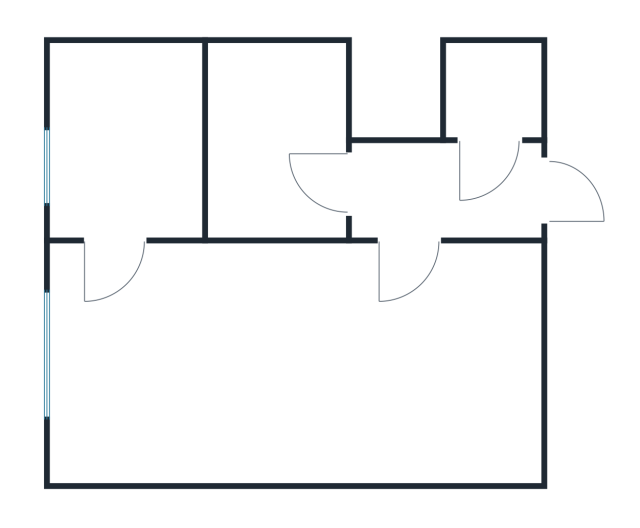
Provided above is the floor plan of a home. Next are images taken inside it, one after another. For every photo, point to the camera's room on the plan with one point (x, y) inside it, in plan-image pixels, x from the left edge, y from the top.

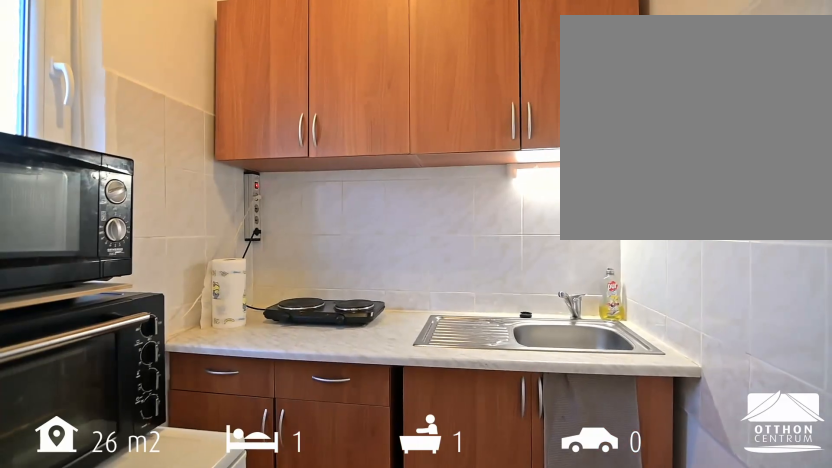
(126, 143)
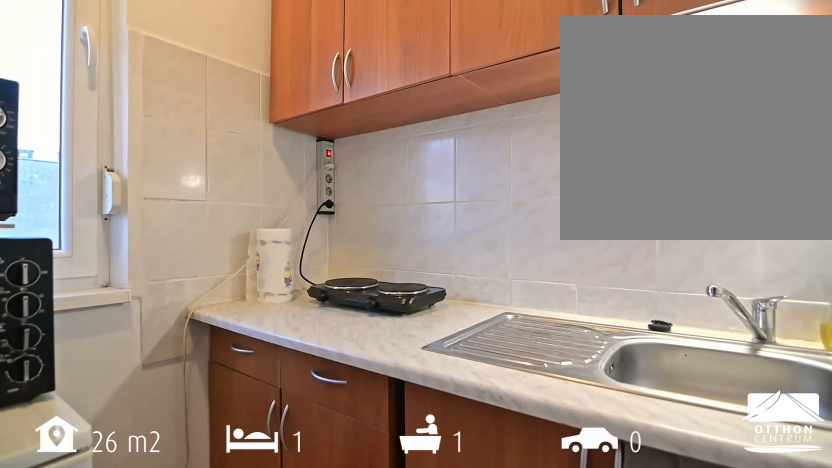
(126, 143)
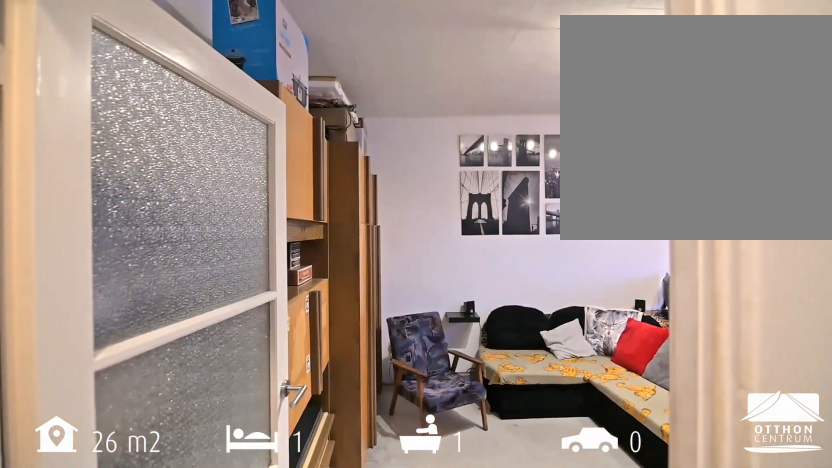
(405, 238)
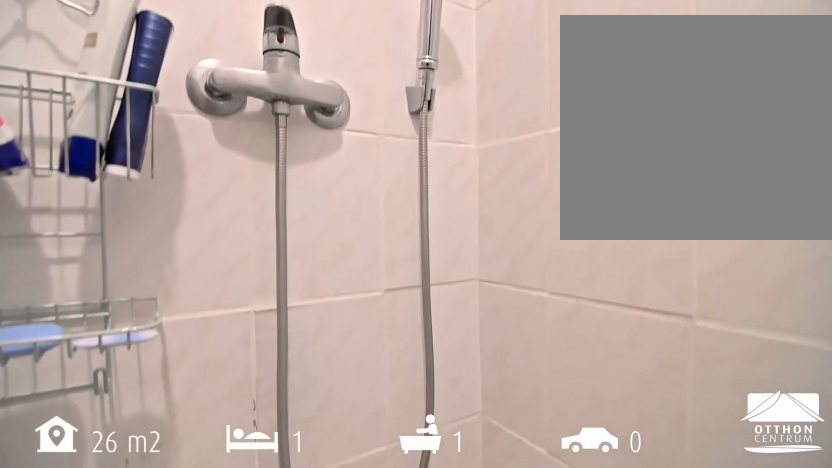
(275, 148)
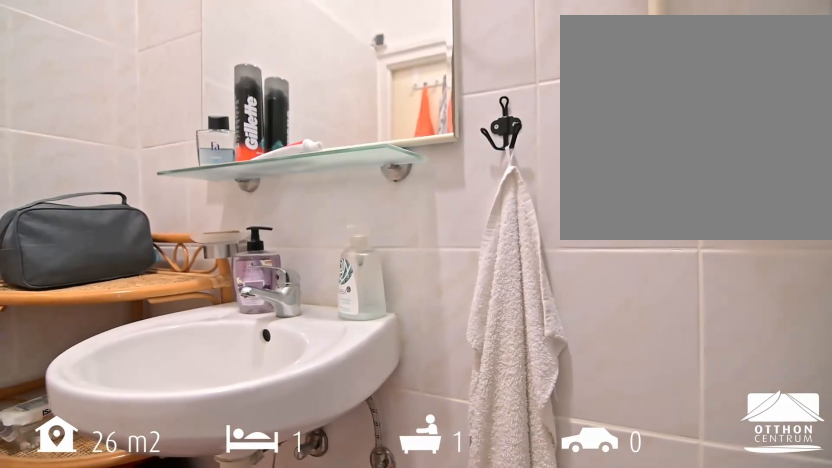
(276, 148)
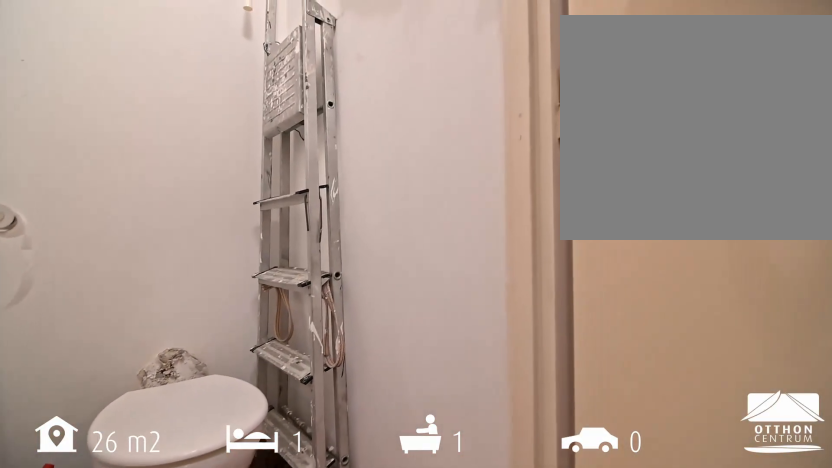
(494, 92)
